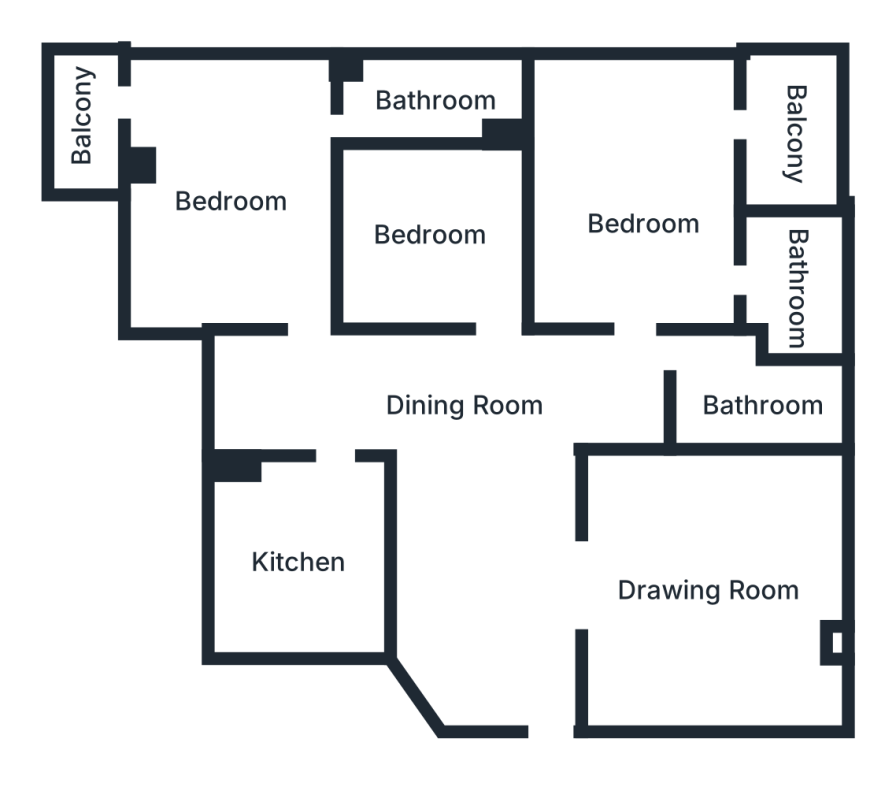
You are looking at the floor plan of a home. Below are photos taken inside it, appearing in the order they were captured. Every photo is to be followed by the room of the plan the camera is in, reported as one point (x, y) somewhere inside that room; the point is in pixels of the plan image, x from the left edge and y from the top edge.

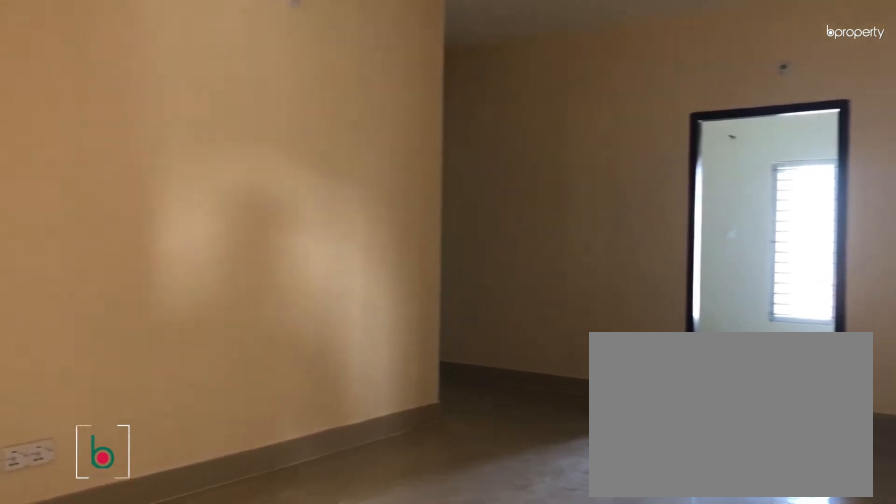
(471, 407)
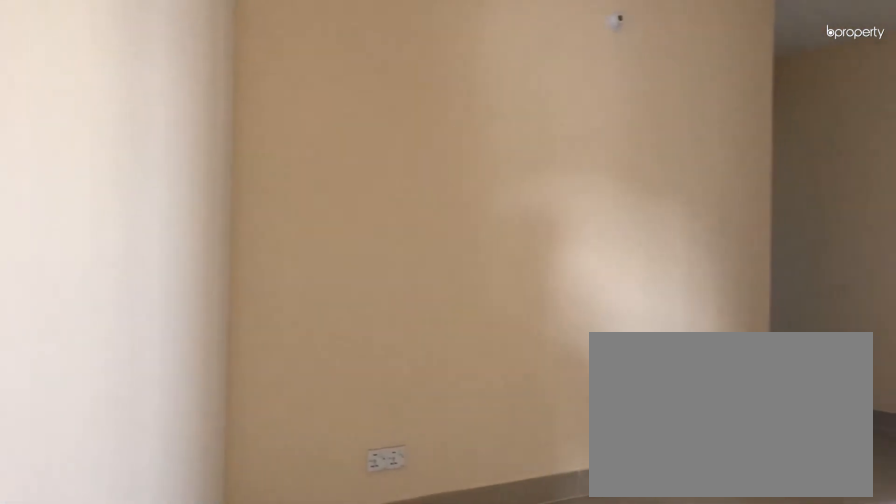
(471, 407)
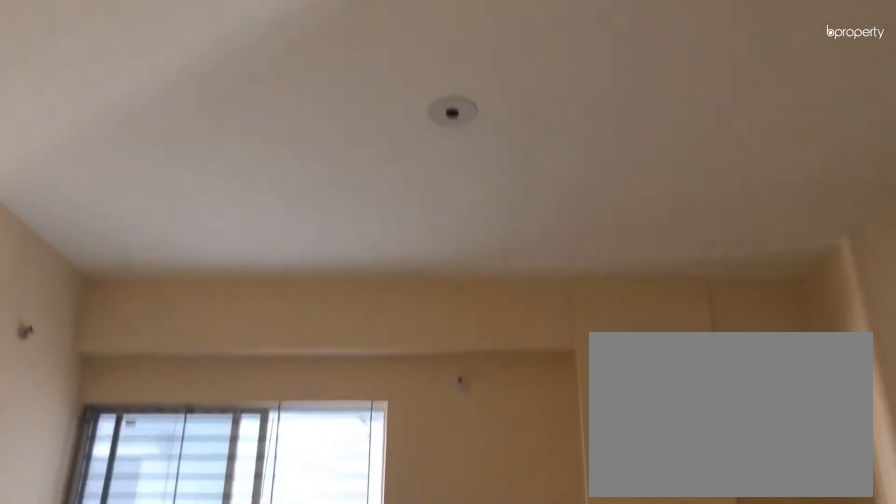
(715, 590)
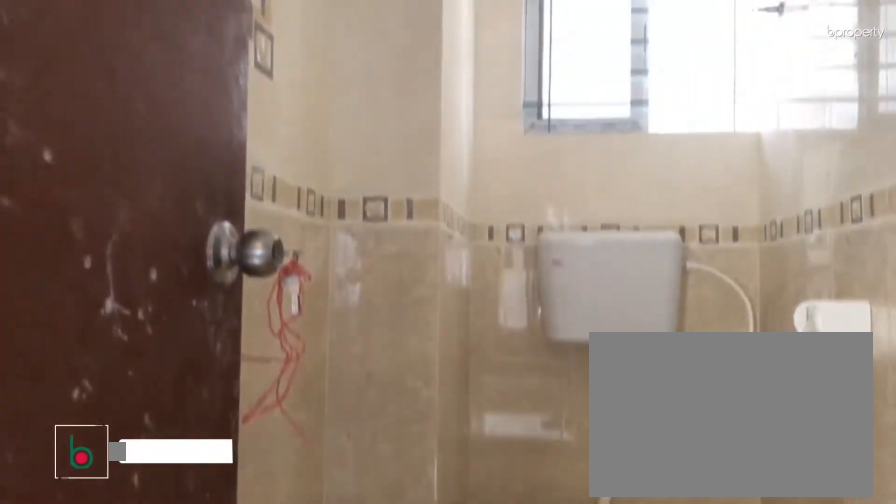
(757, 403)
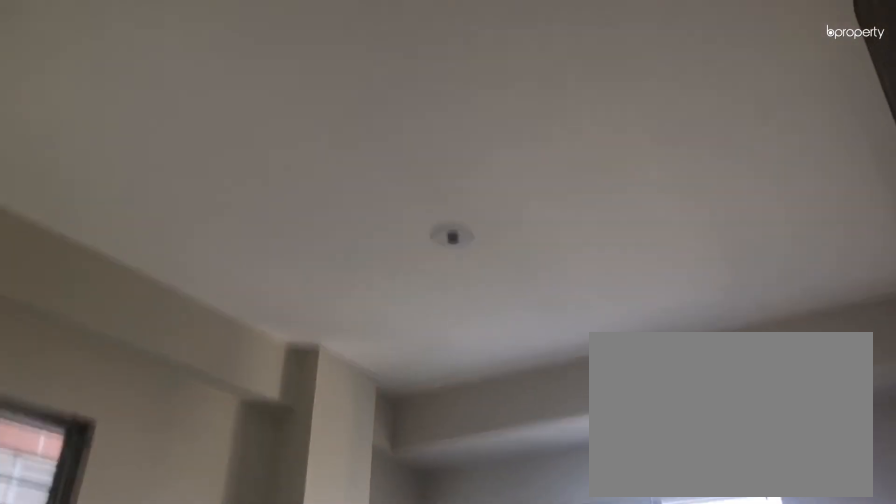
(233, 201)
